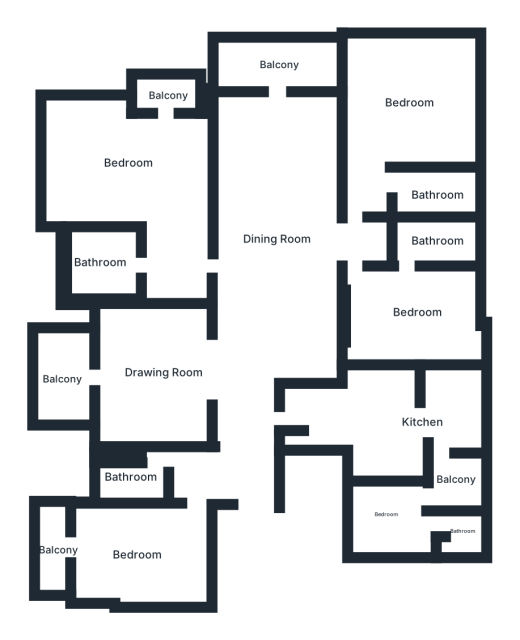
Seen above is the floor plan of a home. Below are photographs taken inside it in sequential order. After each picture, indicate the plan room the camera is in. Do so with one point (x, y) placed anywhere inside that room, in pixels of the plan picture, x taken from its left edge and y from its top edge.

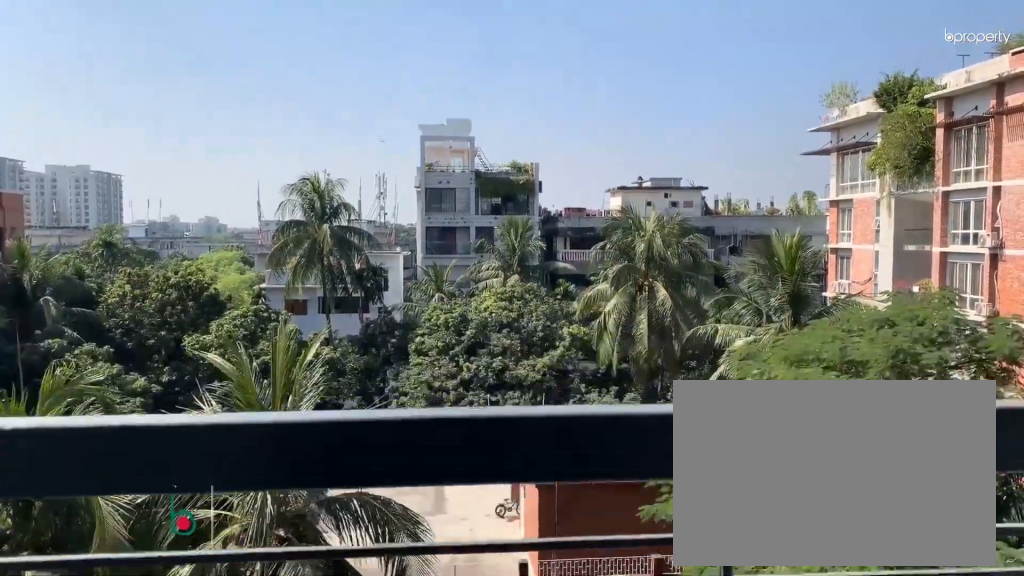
(65, 382)
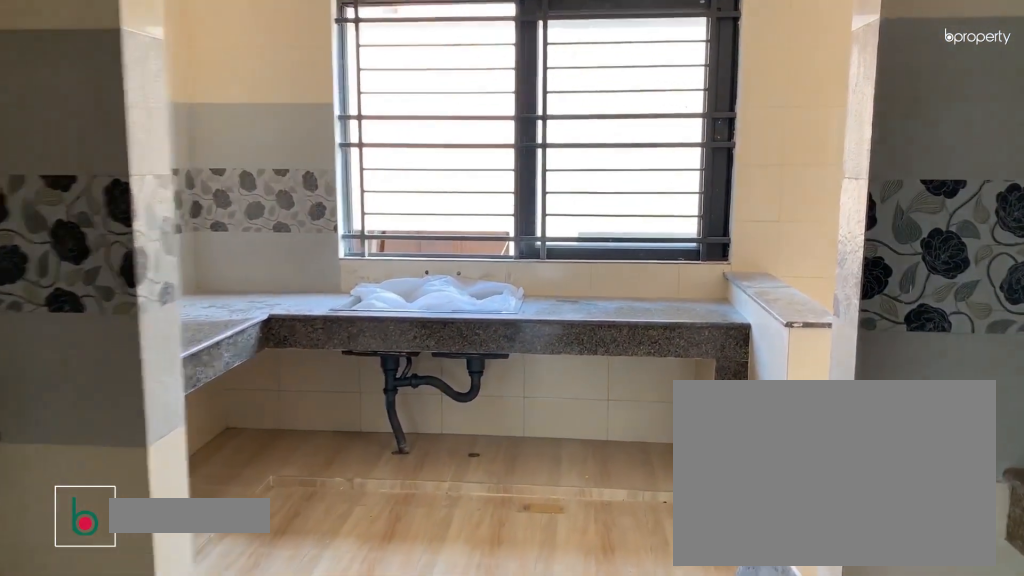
(422, 427)
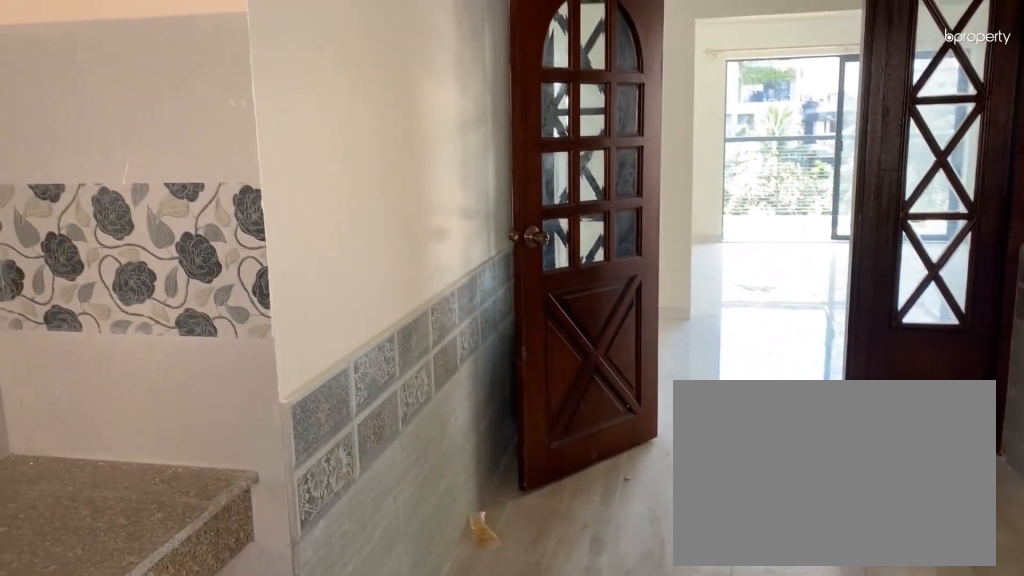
(422, 427)
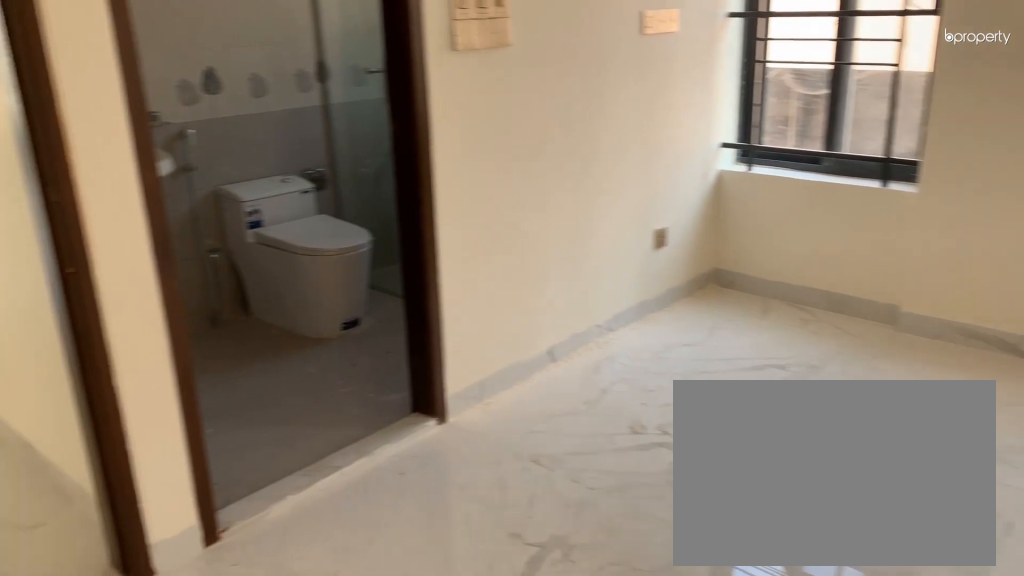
(418, 316)
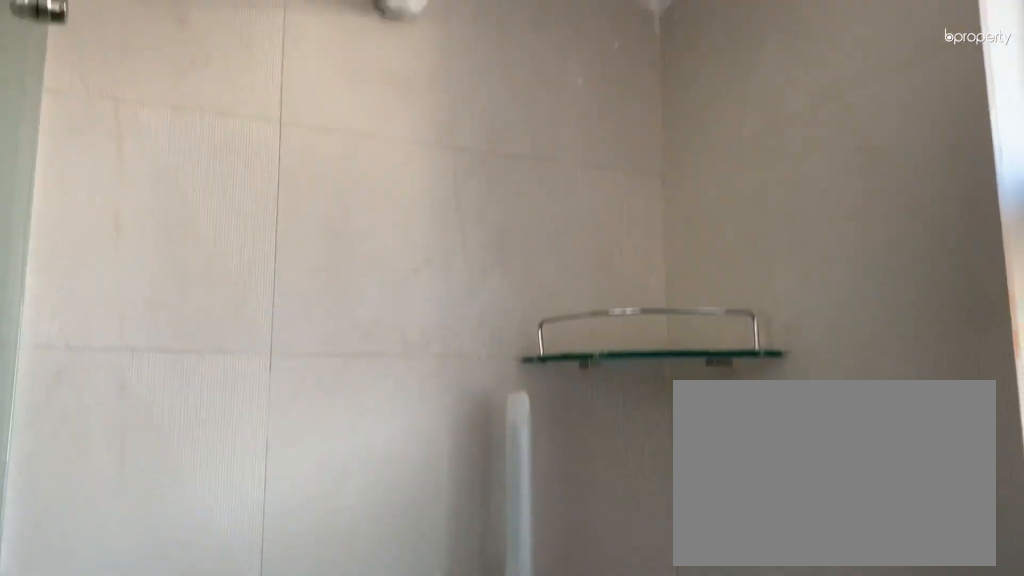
(435, 242)
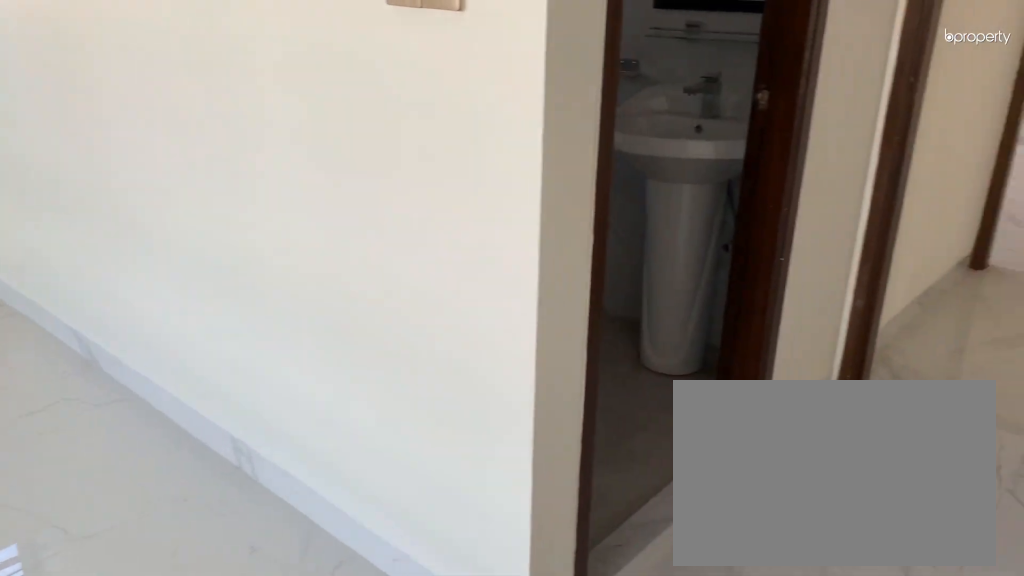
(409, 100)
